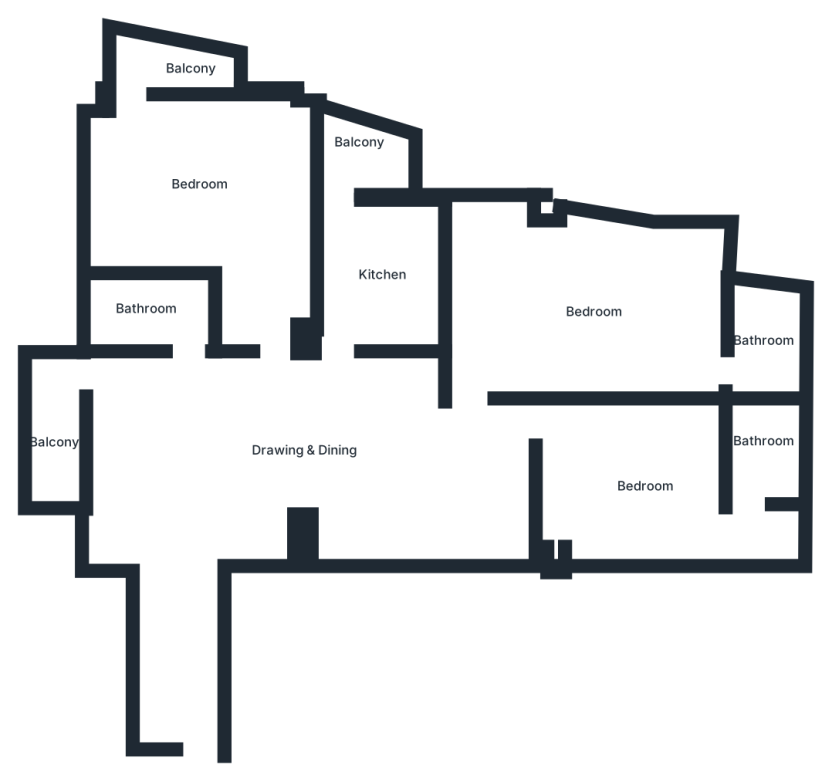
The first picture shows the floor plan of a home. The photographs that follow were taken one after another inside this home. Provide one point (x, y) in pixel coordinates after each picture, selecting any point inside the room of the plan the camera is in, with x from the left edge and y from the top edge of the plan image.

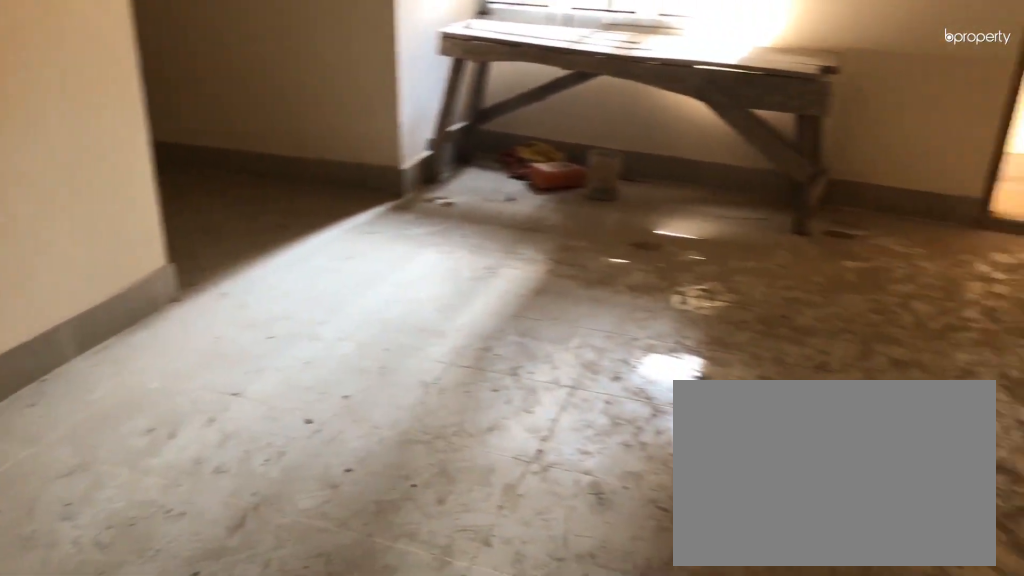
(306, 439)
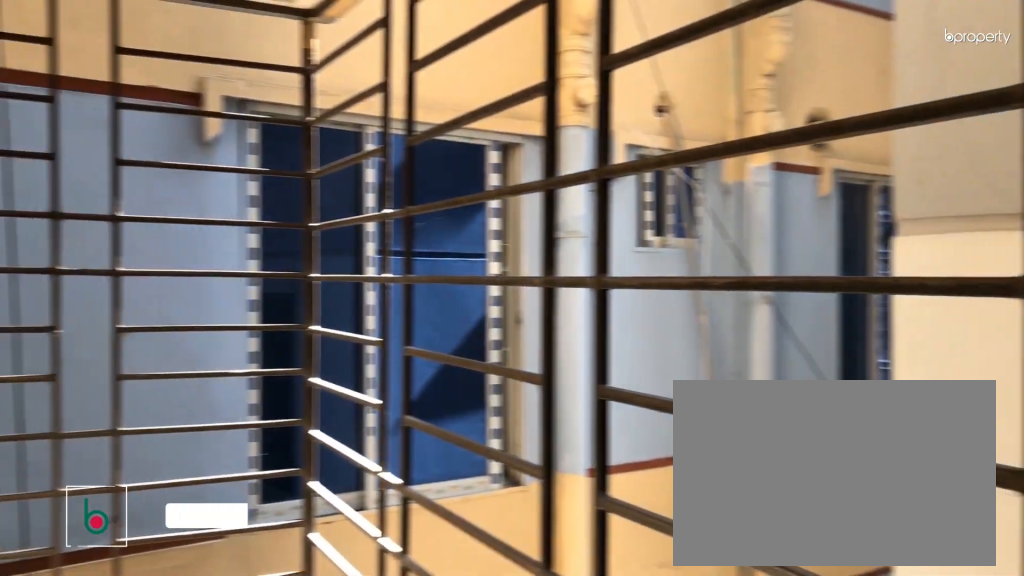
(56, 435)
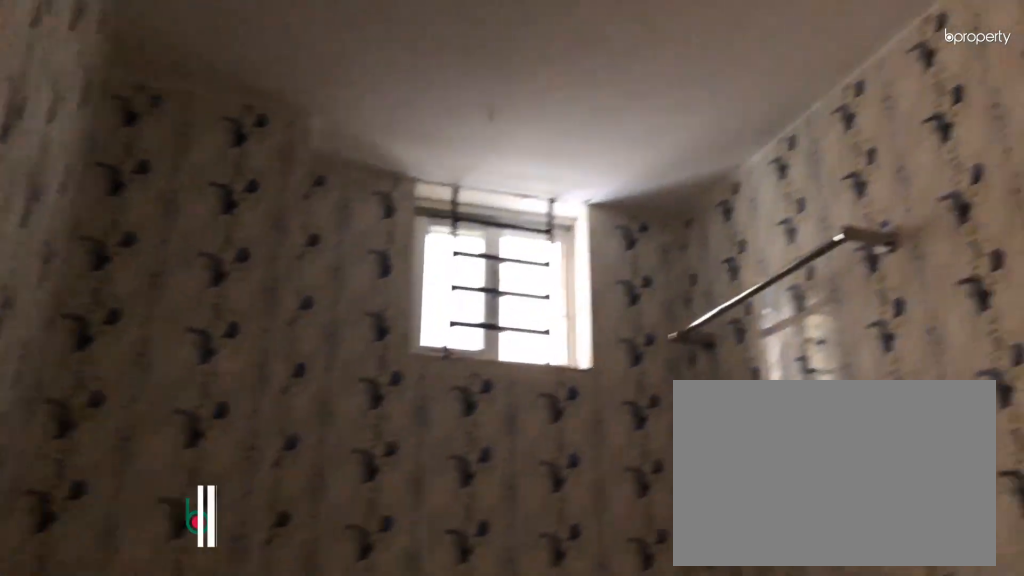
(143, 313)
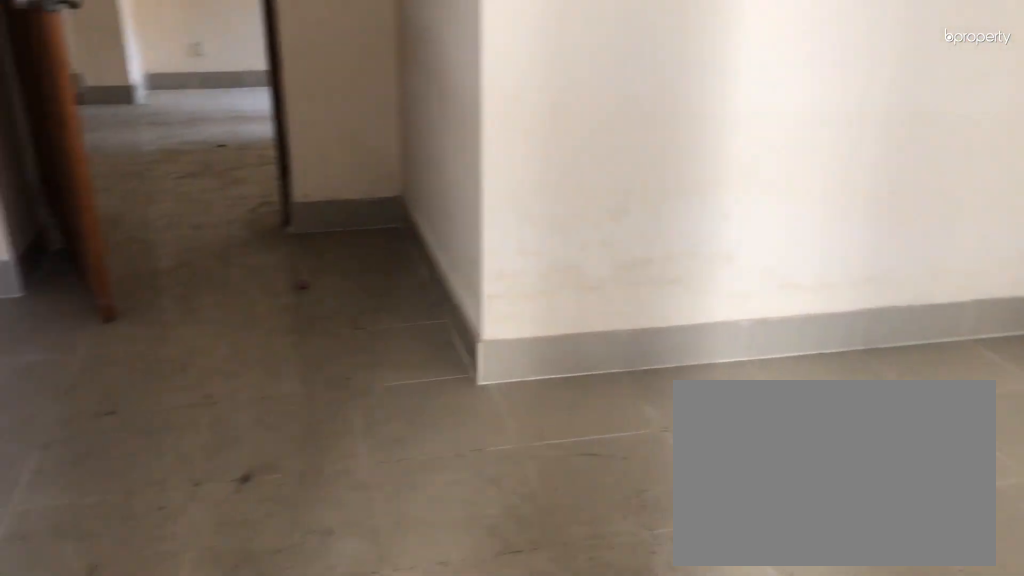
(205, 187)
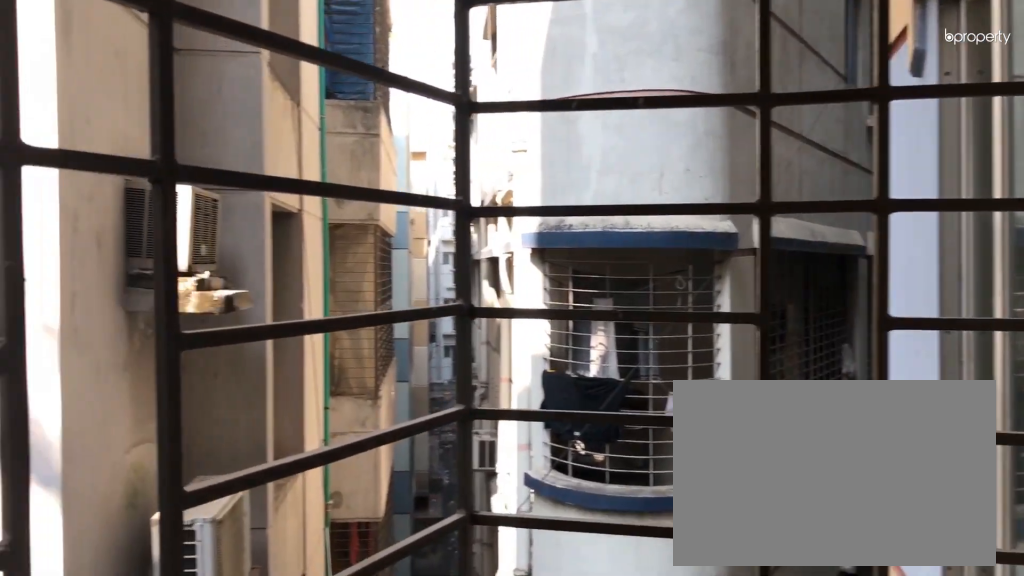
(163, 66)
